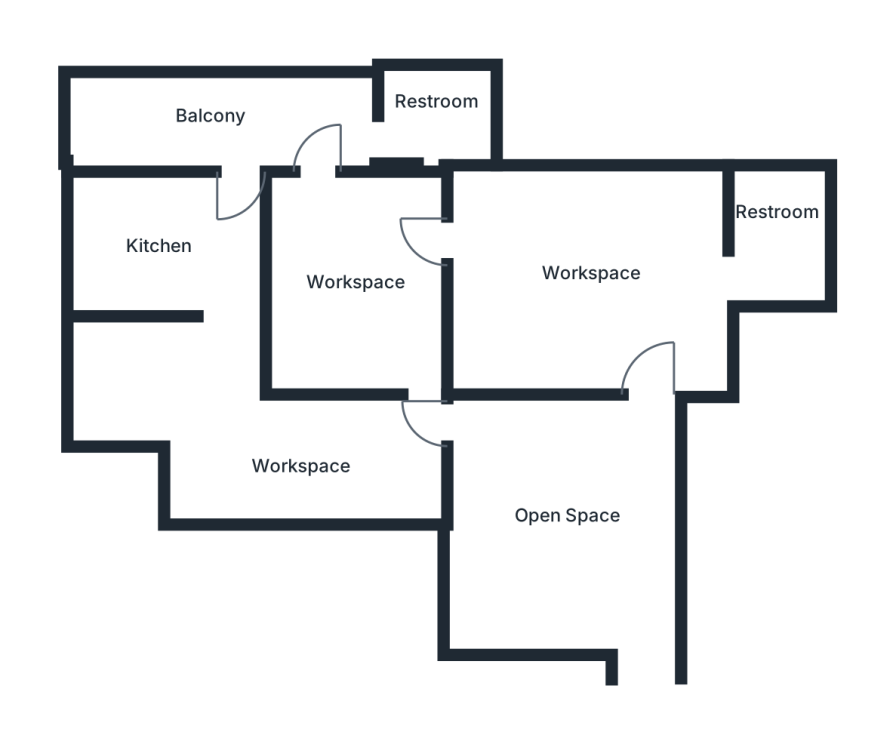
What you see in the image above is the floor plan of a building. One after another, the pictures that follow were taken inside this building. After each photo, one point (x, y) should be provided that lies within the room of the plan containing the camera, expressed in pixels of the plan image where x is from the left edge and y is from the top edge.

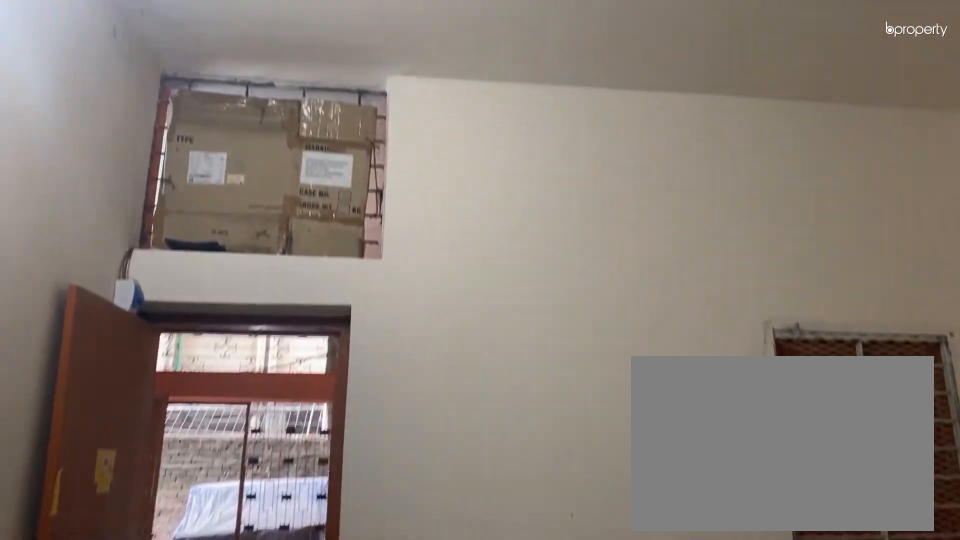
(560, 510)
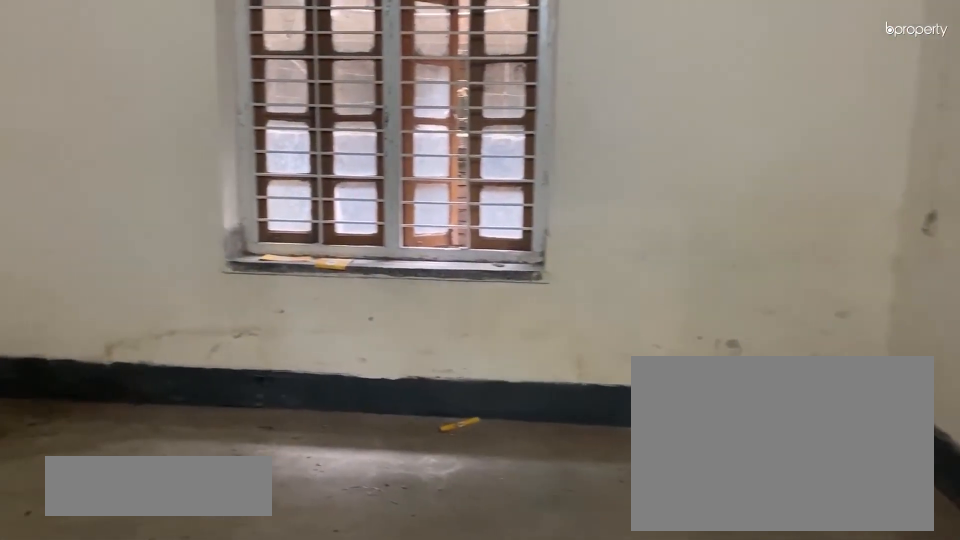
(582, 268)
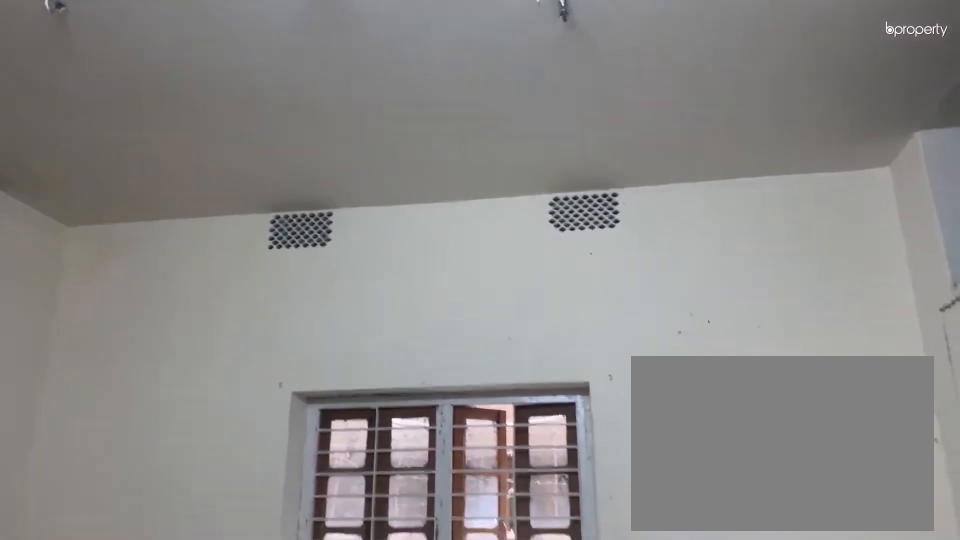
(582, 268)
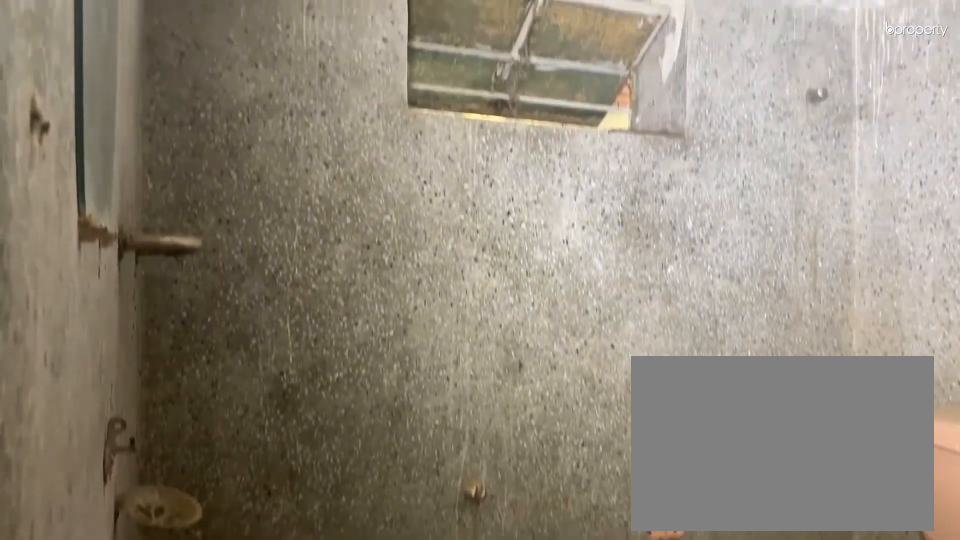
(774, 231)
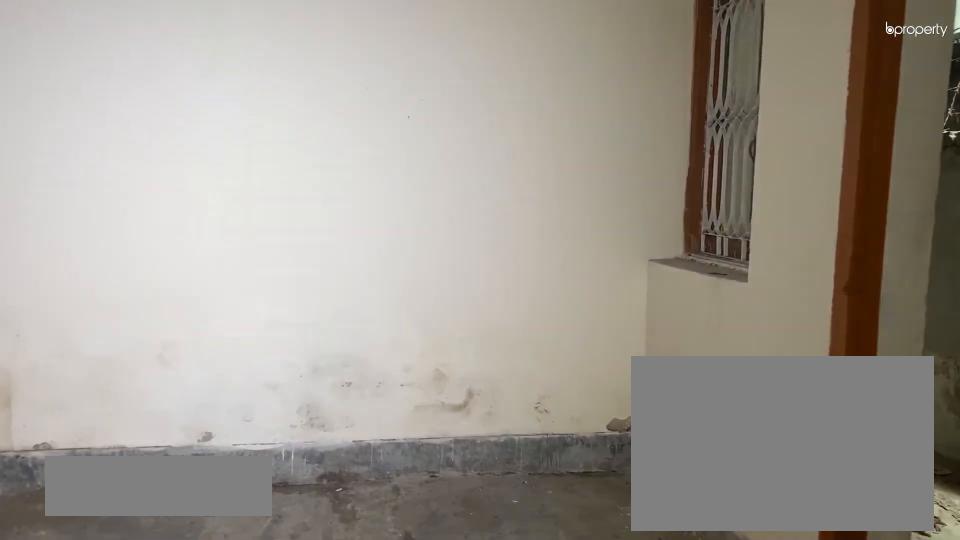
(347, 277)
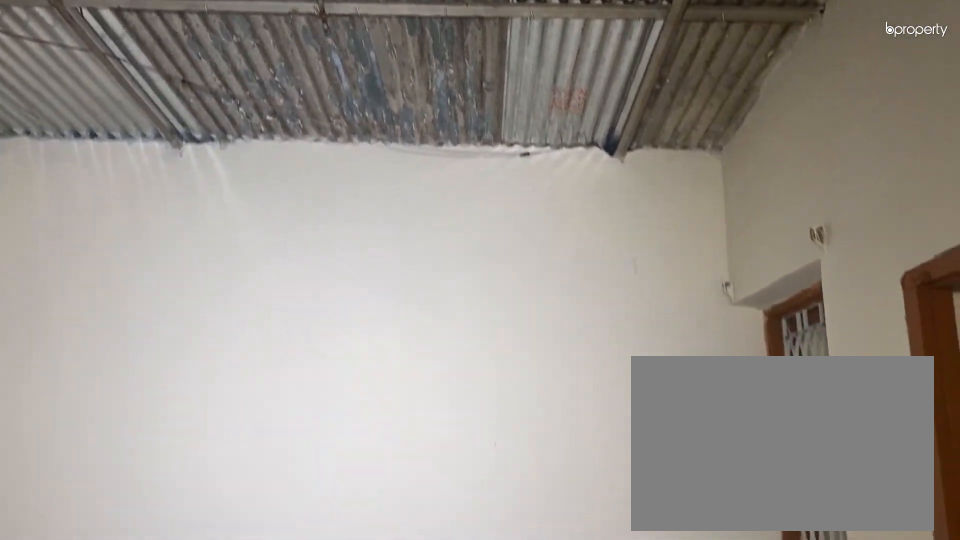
(348, 278)
